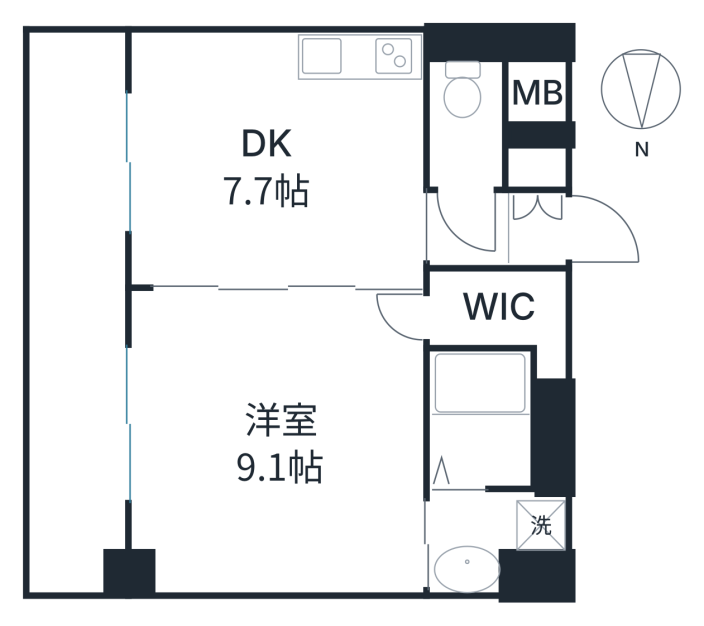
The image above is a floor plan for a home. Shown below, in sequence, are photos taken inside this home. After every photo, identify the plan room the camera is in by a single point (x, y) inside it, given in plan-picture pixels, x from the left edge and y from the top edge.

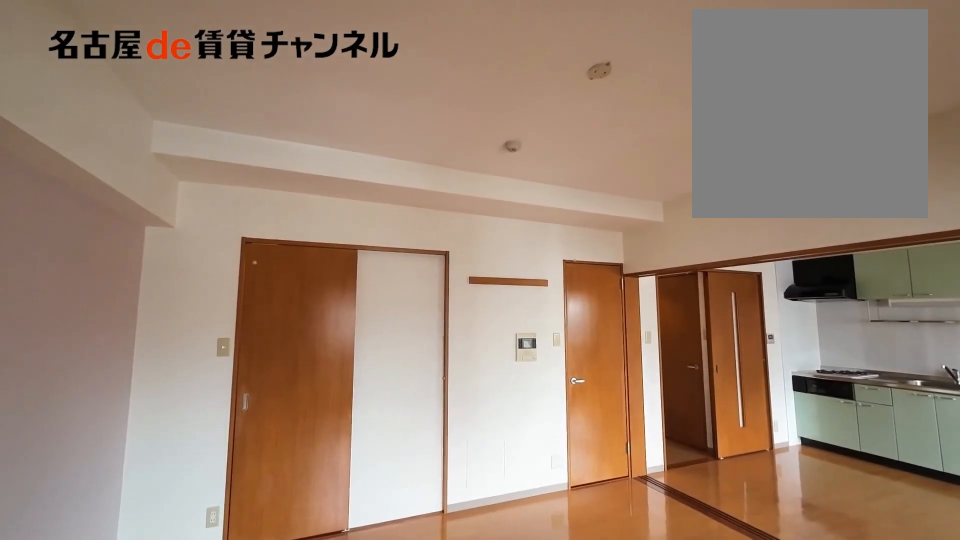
(273, 443)
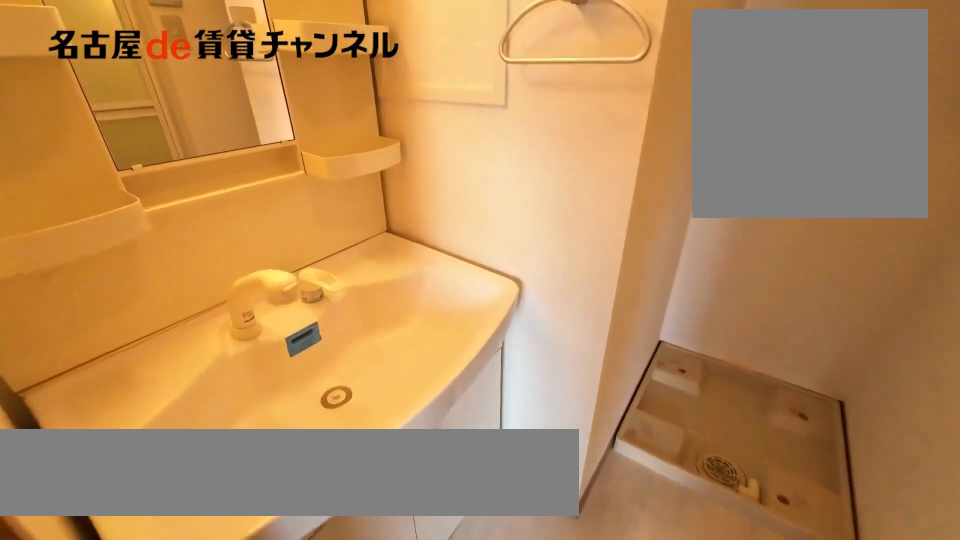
(493, 536)
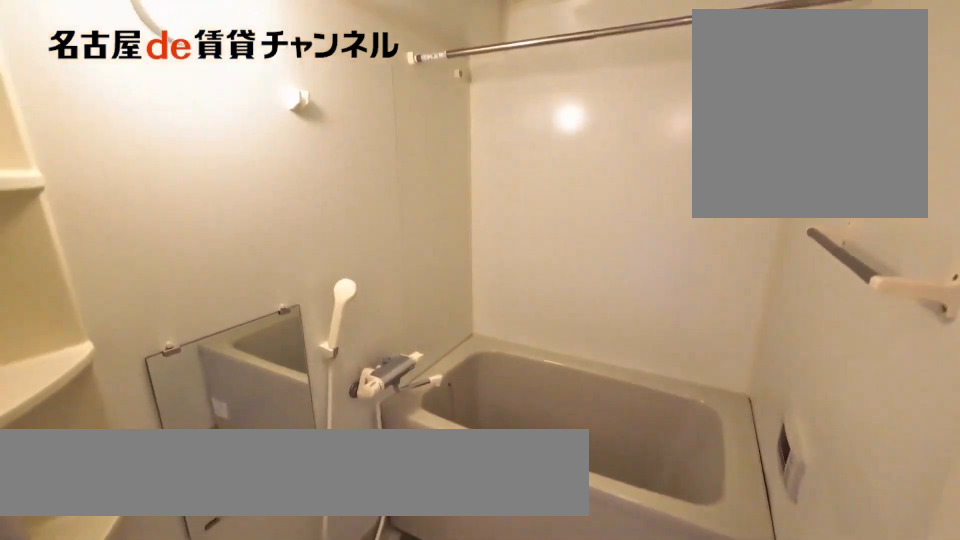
(481, 418)
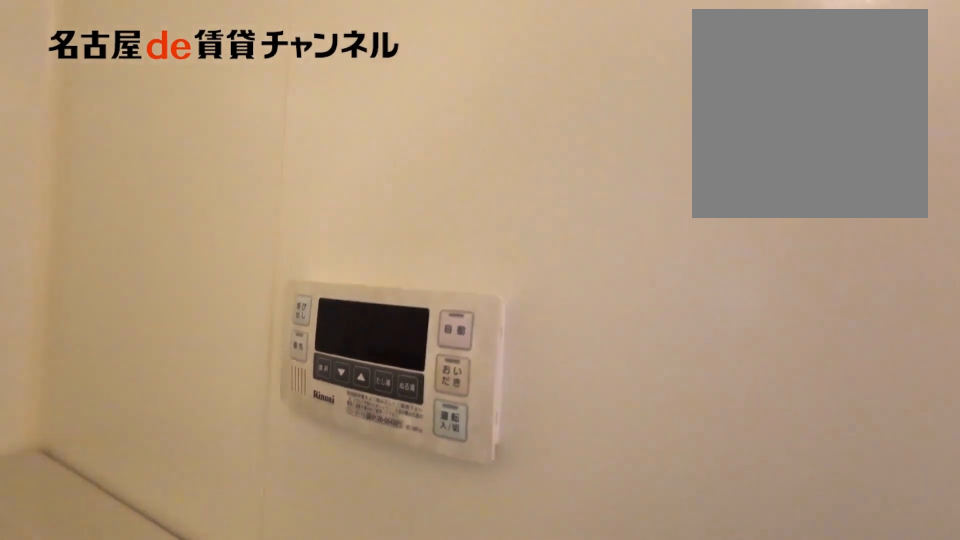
(481, 418)
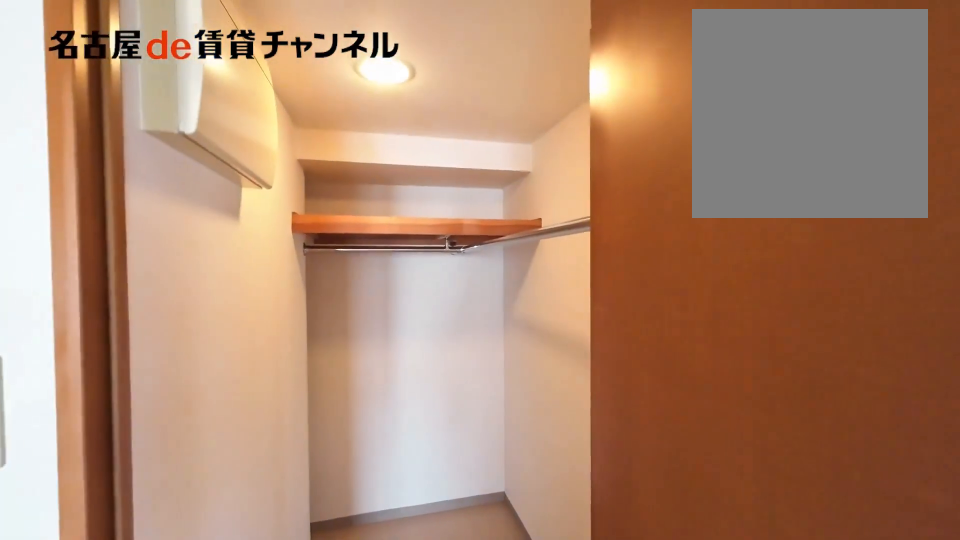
(507, 313)
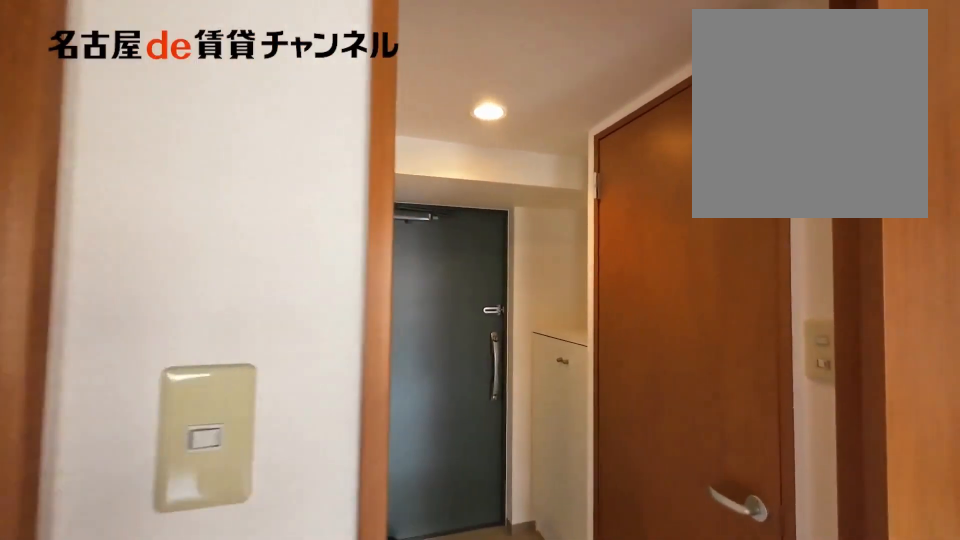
(468, 230)
